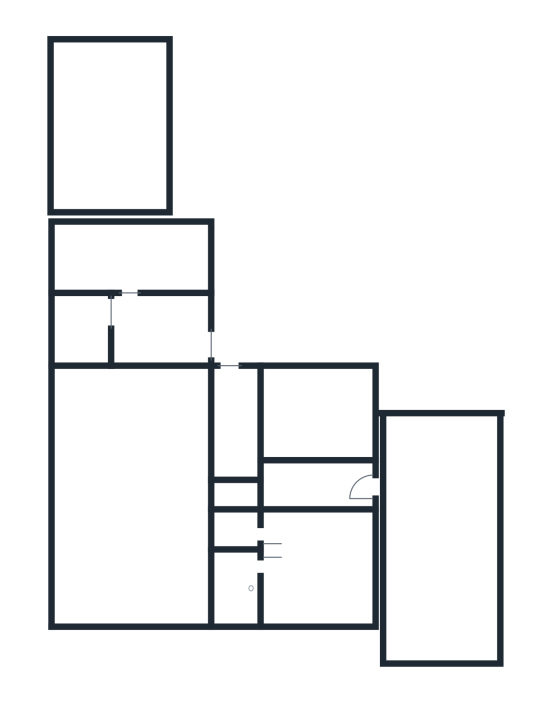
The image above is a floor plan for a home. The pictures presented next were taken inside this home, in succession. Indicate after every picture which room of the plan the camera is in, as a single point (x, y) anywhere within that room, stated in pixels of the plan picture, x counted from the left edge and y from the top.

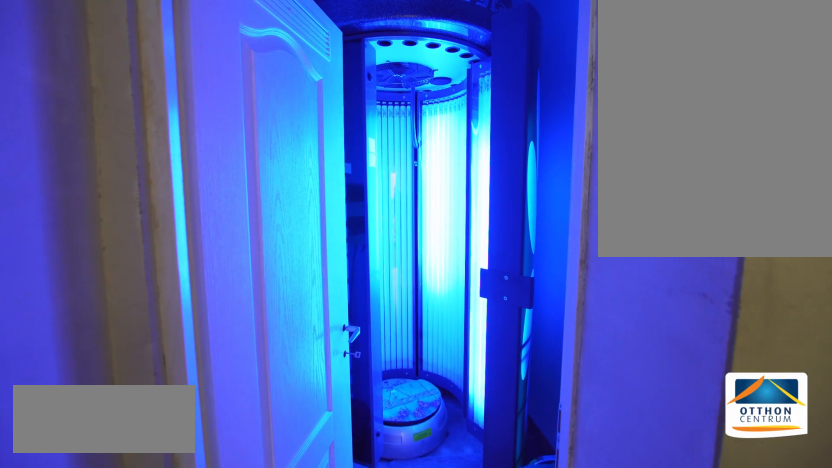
(233, 493)
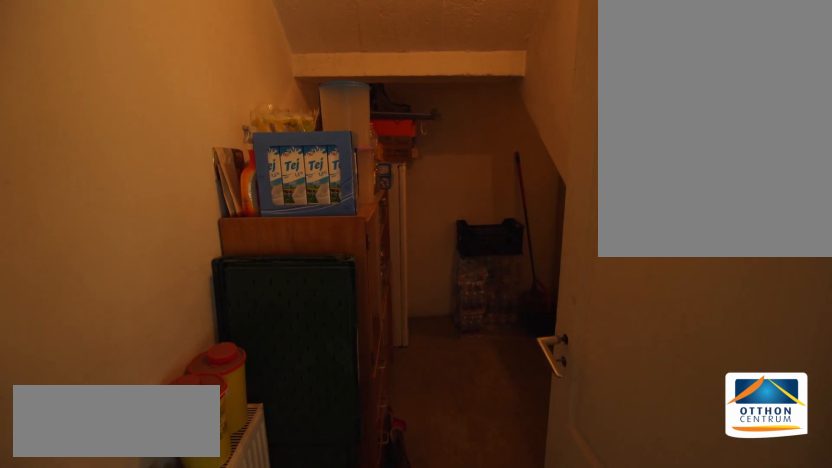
(232, 422)
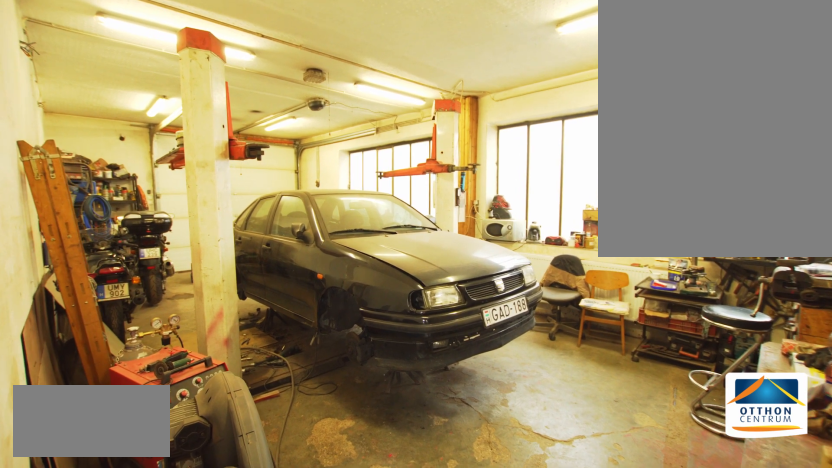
(133, 499)
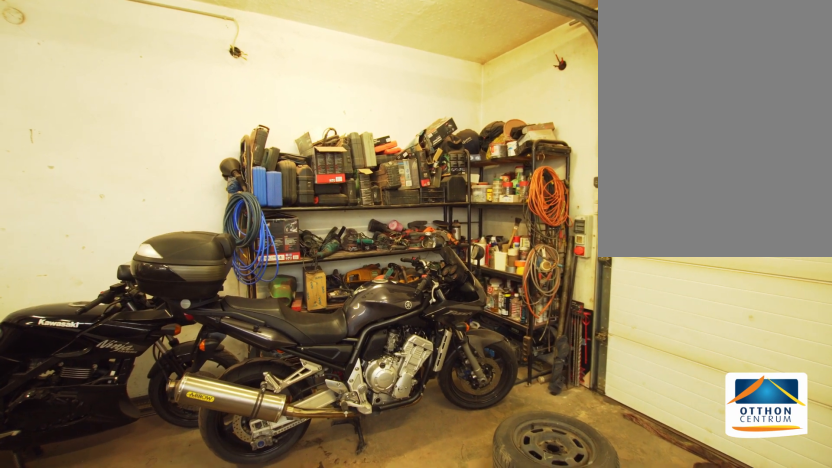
(133, 499)
